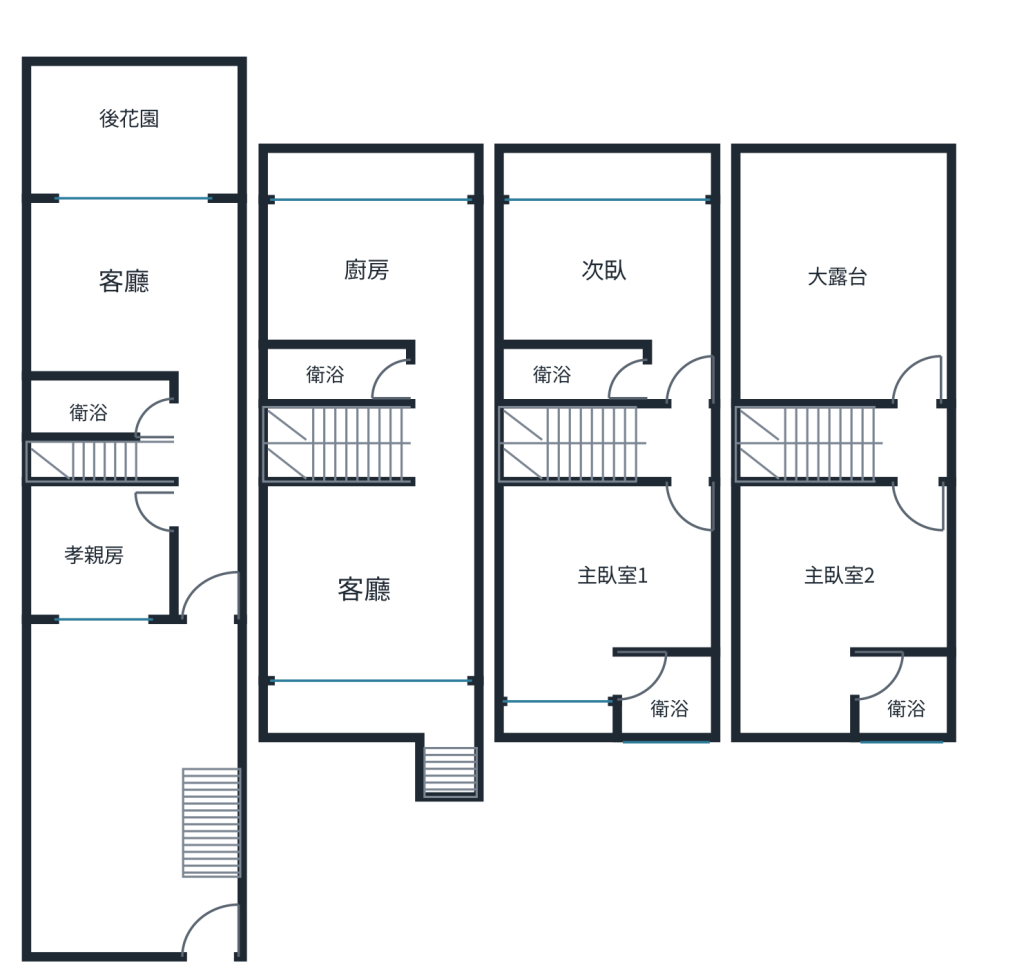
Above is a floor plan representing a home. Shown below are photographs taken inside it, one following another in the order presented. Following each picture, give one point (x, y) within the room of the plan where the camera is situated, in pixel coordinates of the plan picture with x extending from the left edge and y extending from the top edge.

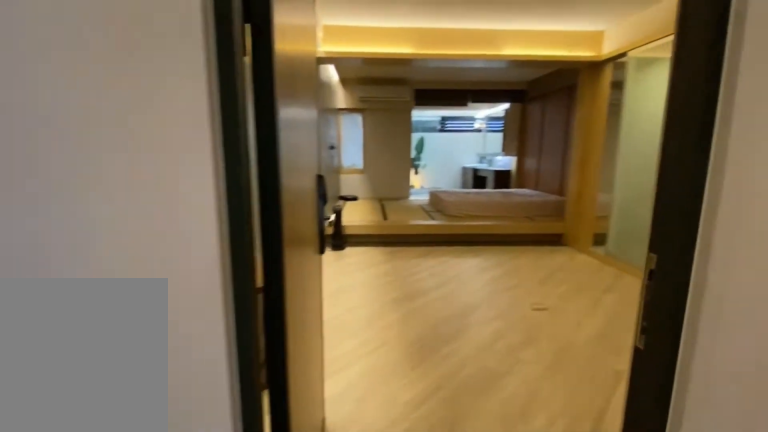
(570, 444)
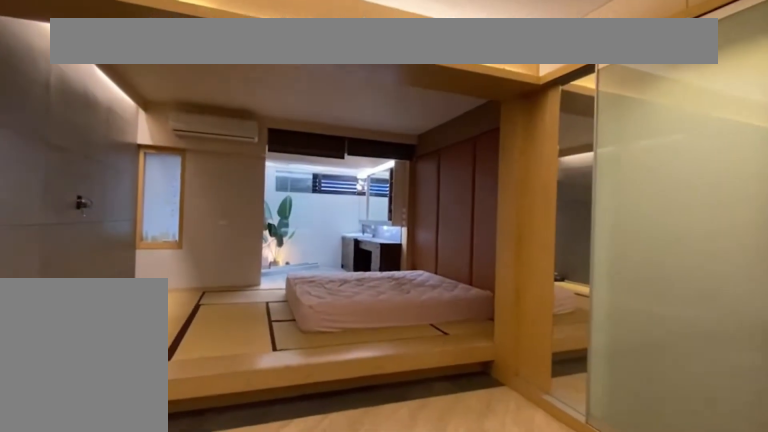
(595, 579)
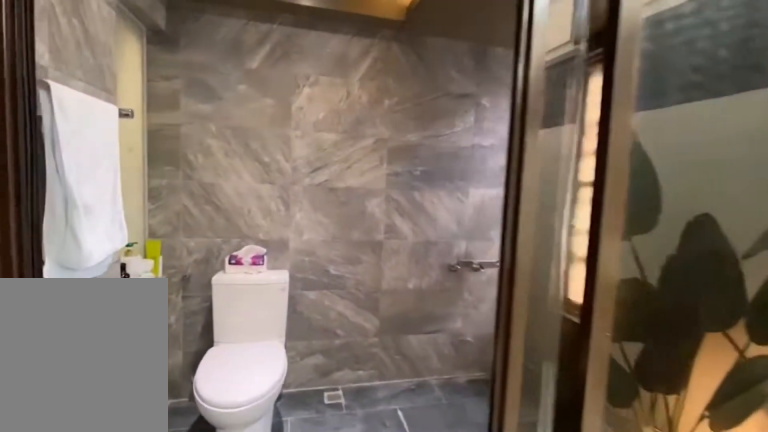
(672, 697)
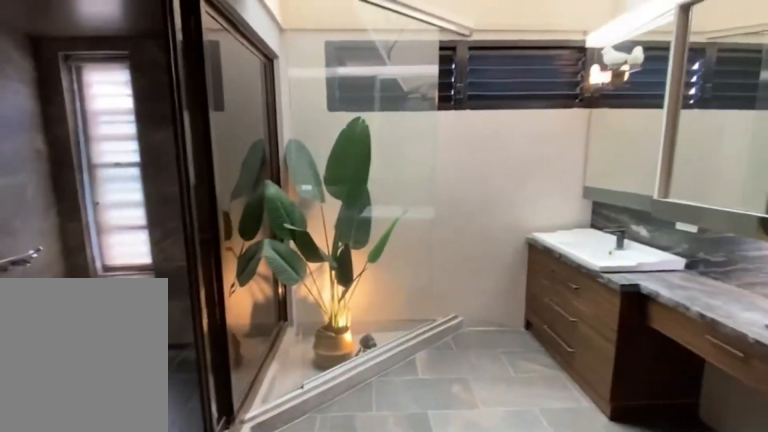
(669, 696)
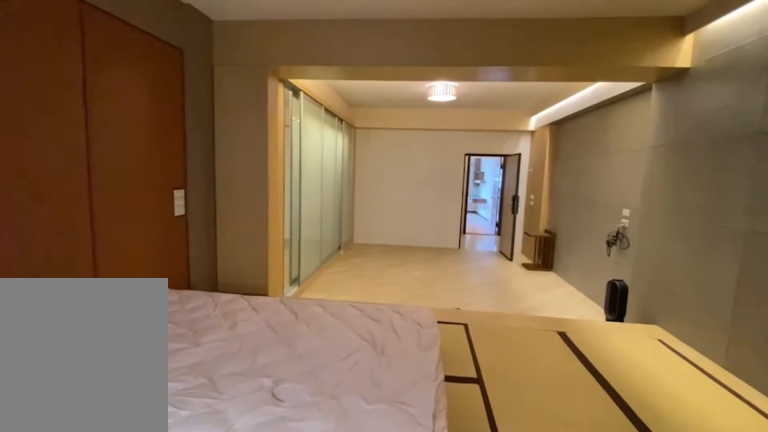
(613, 549)
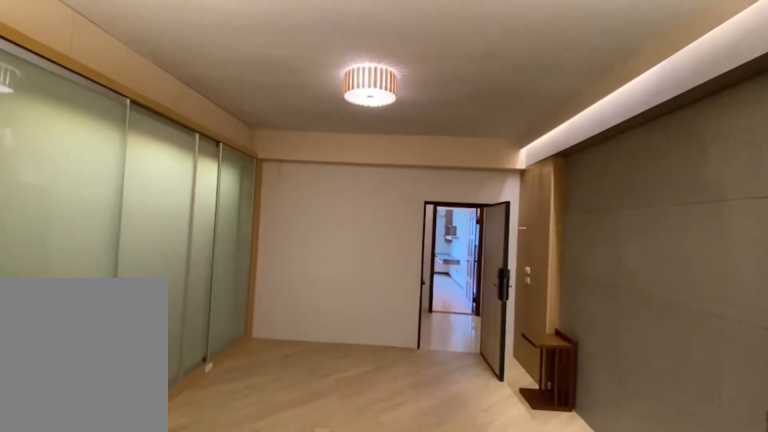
(614, 548)
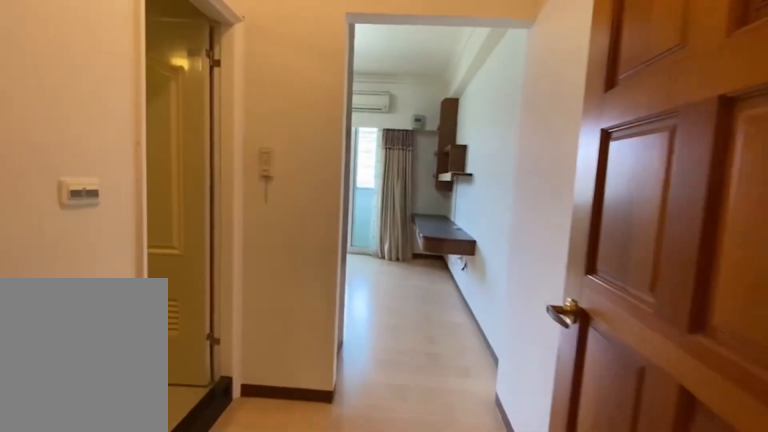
(590, 304)
